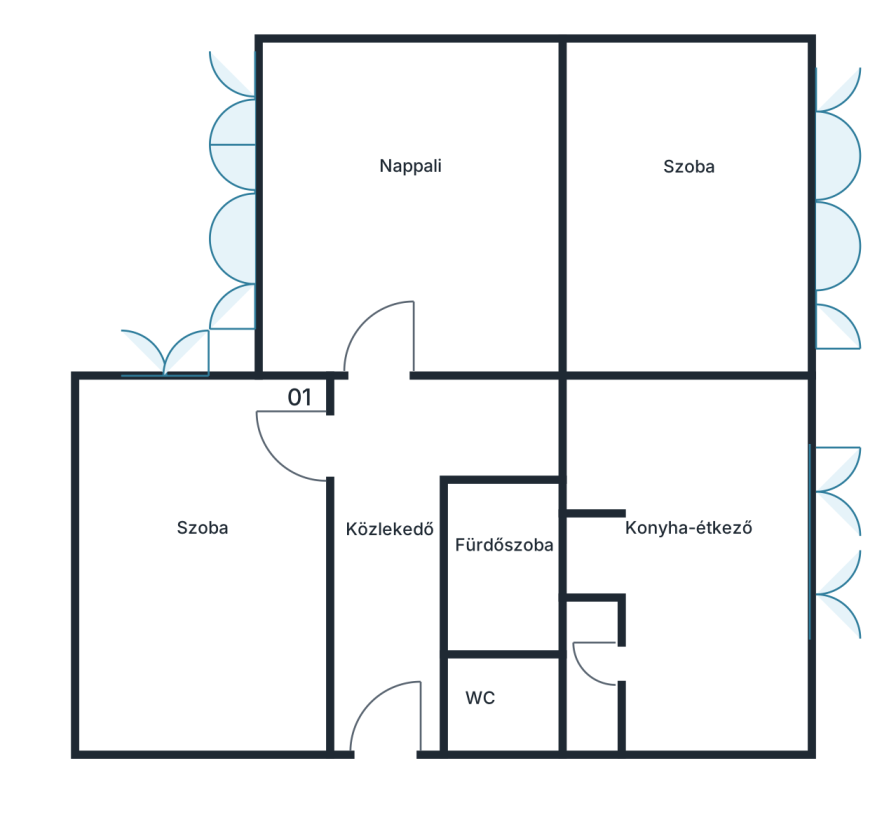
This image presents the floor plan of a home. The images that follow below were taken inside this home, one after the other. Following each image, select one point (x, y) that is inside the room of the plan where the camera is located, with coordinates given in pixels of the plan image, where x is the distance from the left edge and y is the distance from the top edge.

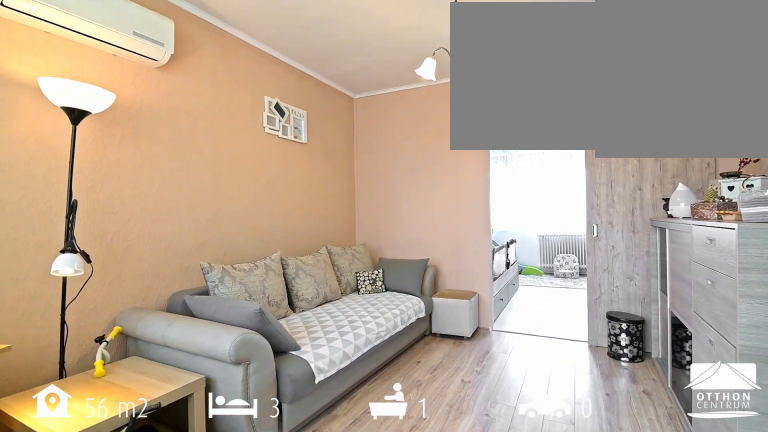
(413, 235)
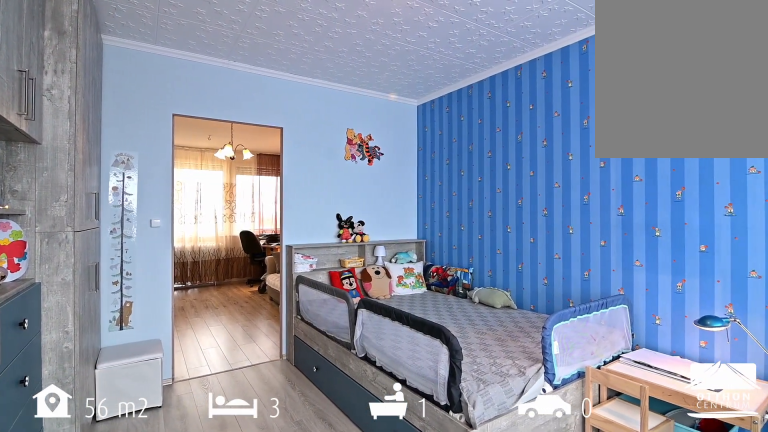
(702, 235)
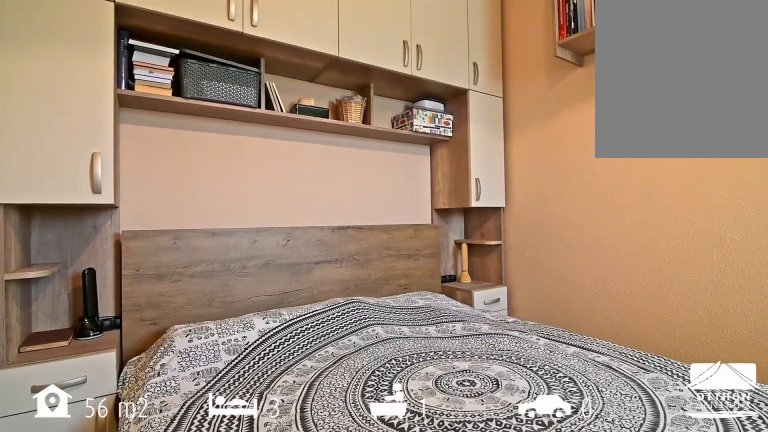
(206, 607)
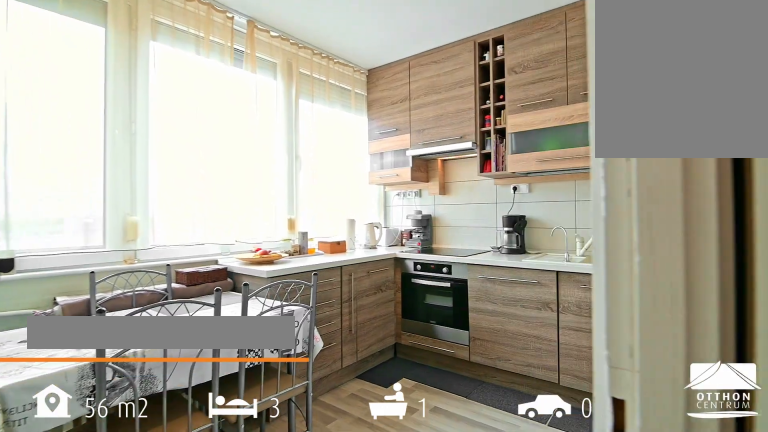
(702, 628)
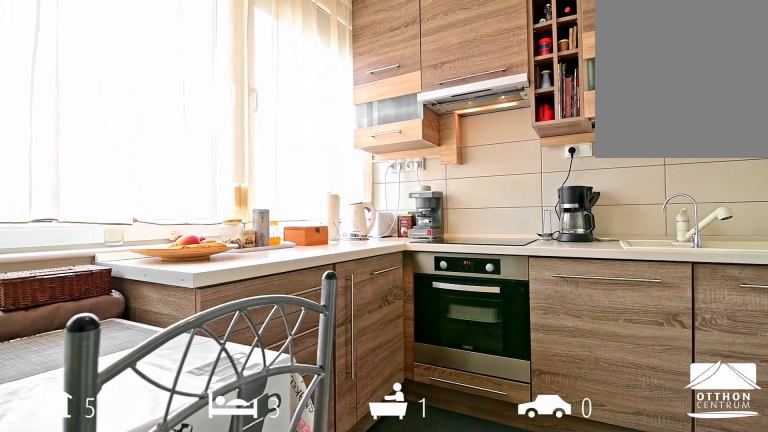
(702, 628)
